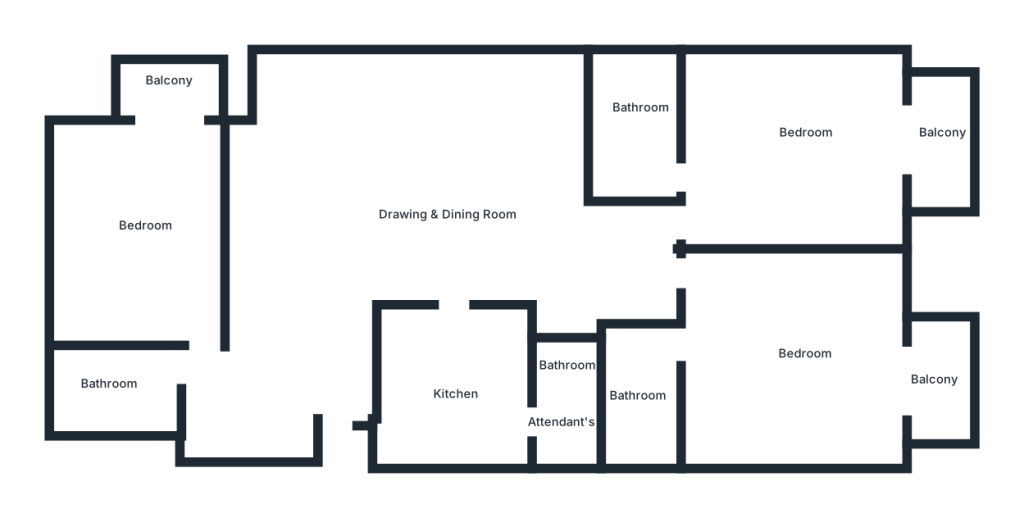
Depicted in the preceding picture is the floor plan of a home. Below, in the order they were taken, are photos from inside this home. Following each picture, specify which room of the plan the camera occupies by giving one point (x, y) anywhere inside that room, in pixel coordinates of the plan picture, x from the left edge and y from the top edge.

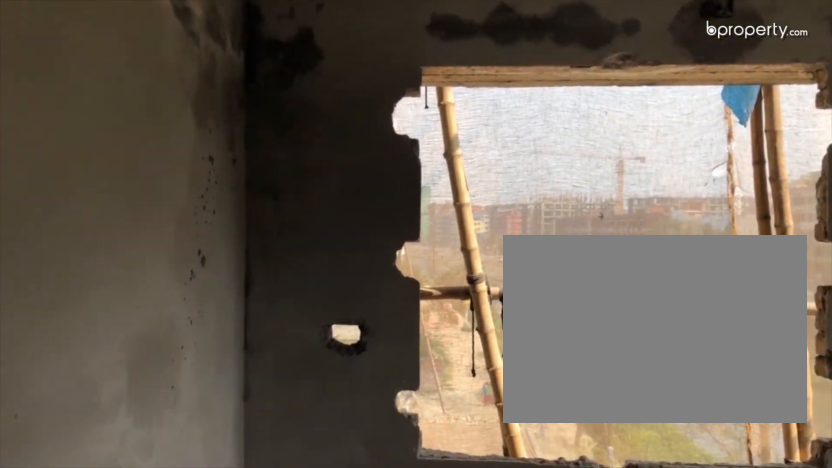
(156, 247)
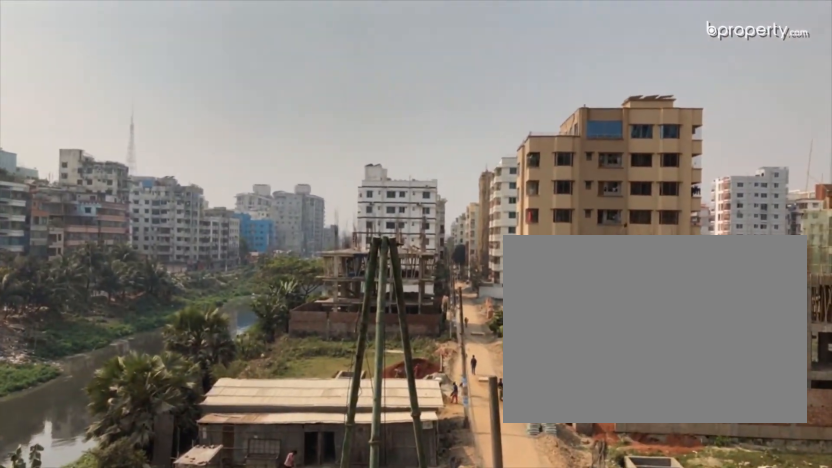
(943, 146)
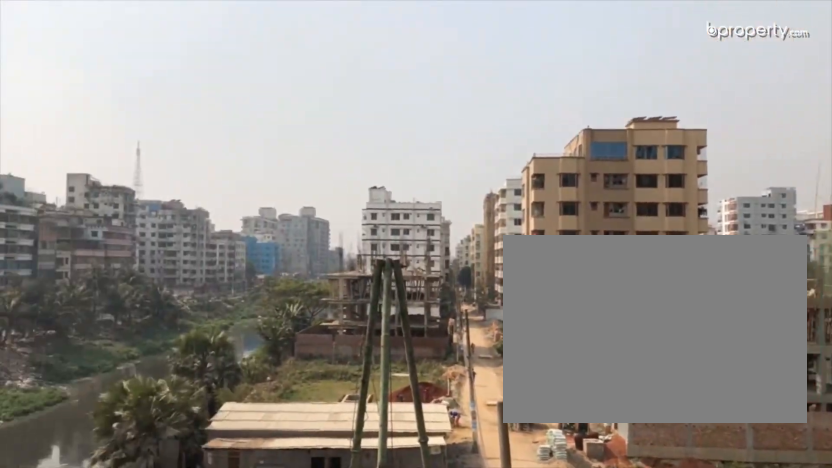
(940, 145)
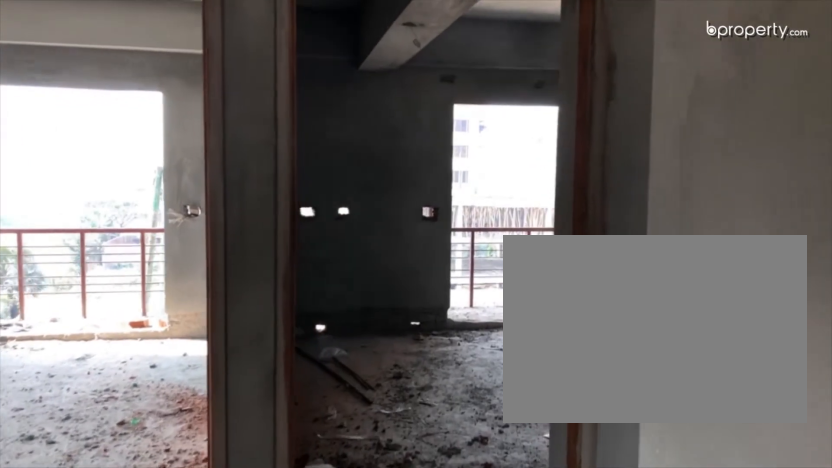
(688, 278)
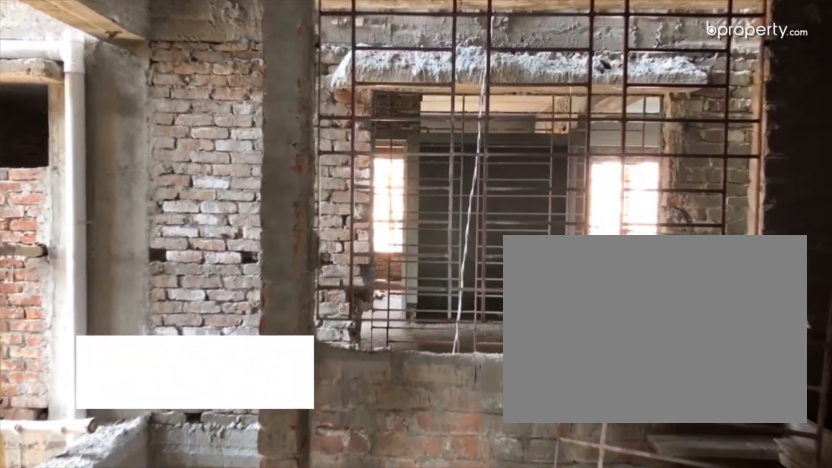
(455, 372)
